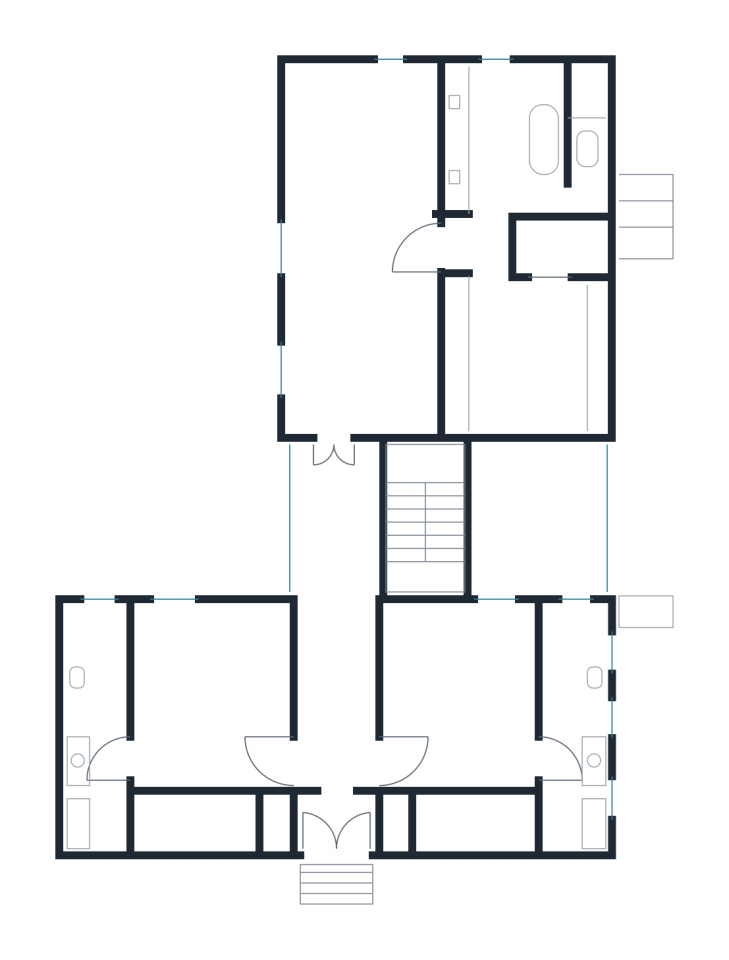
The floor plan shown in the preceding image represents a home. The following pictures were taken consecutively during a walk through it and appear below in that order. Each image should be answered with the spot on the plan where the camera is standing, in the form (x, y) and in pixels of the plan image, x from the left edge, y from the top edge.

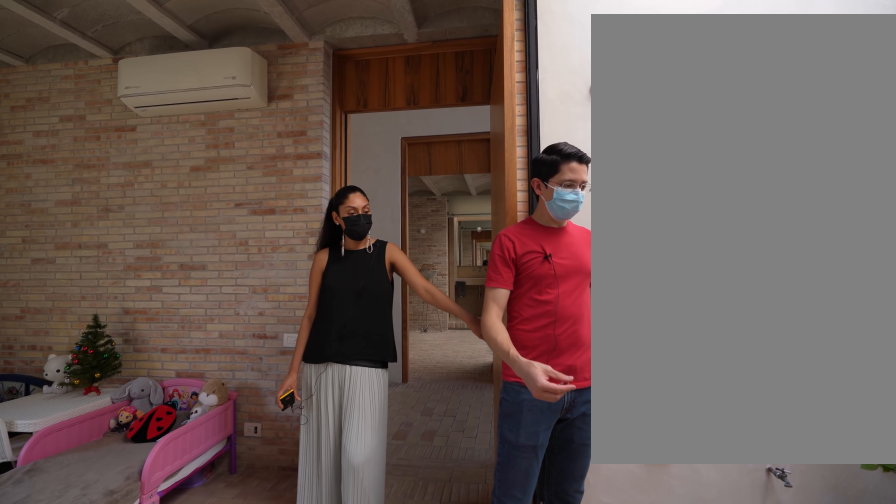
(194, 761)
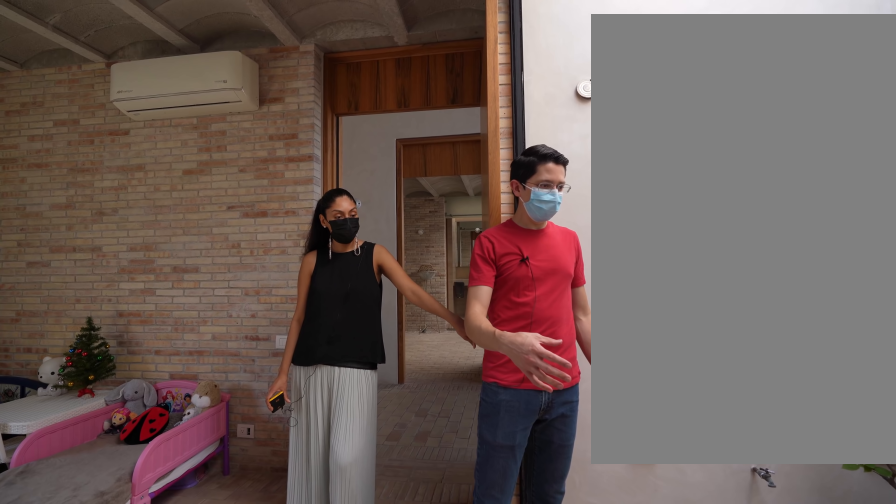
(194, 761)
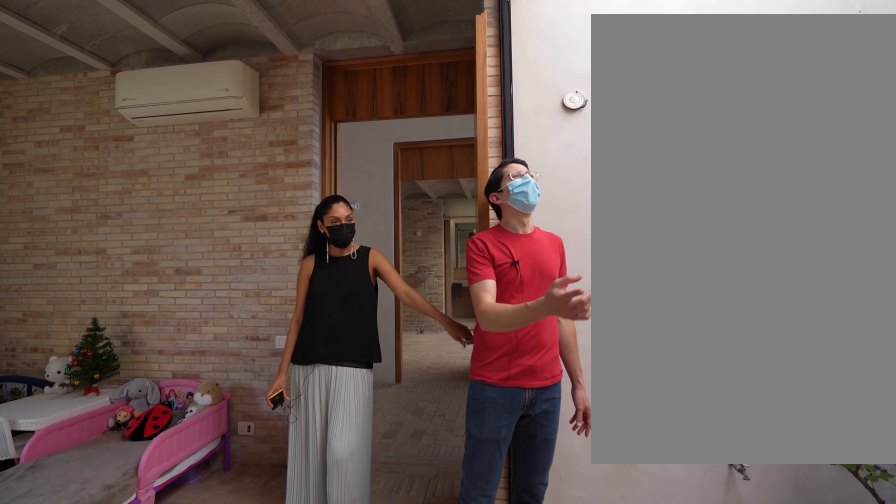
(193, 760)
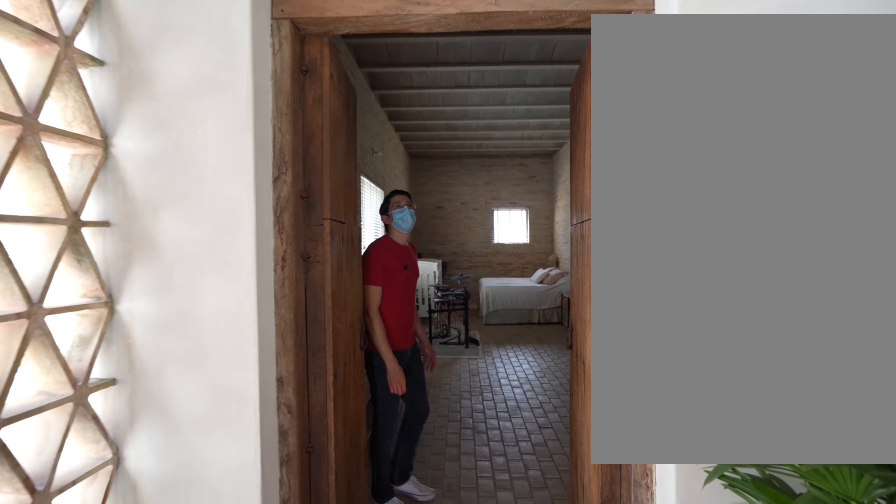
(331, 518)
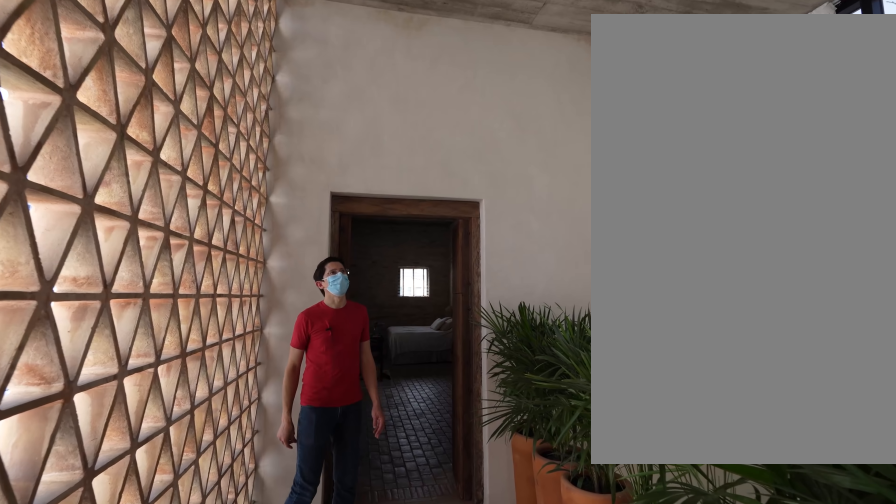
(330, 572)
